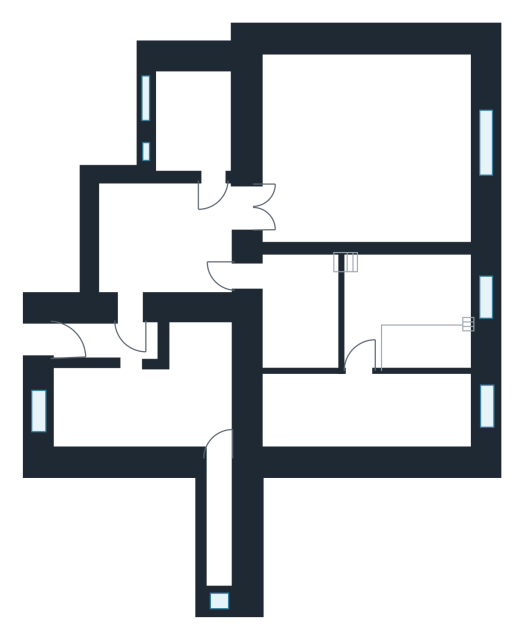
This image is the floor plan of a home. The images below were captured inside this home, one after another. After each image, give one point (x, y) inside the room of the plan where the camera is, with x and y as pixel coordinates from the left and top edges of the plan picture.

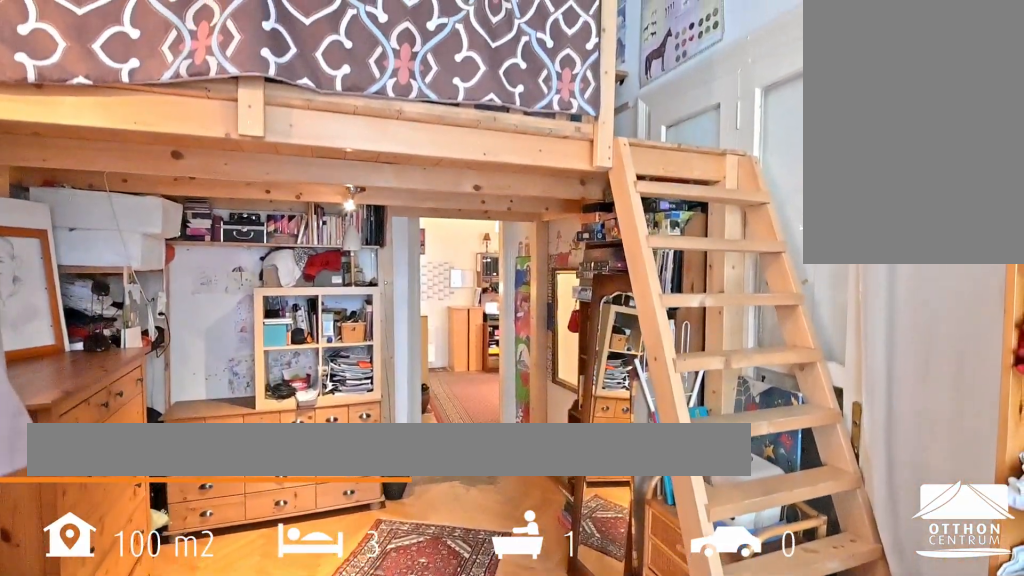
(352, 306)
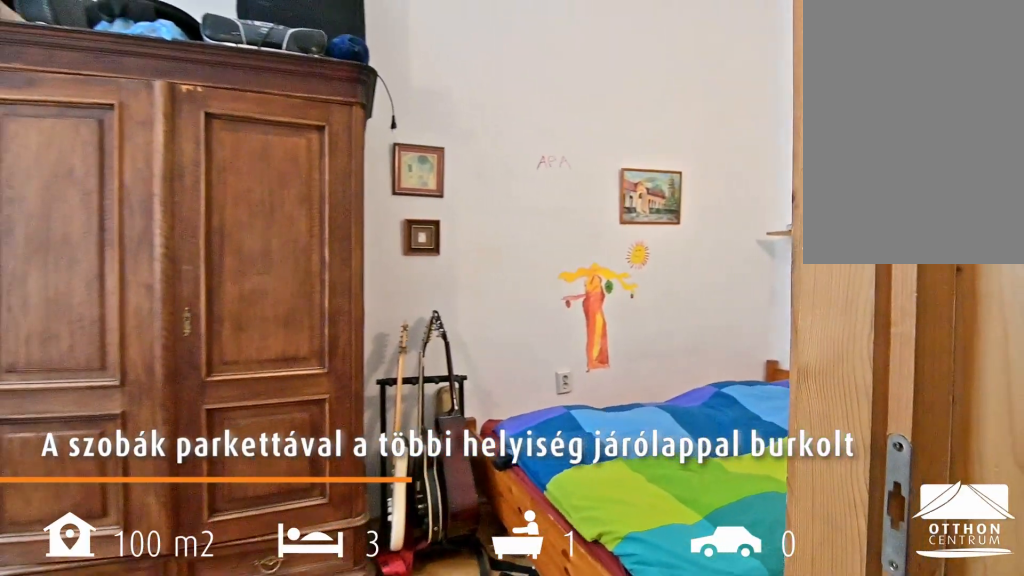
(365, 412)
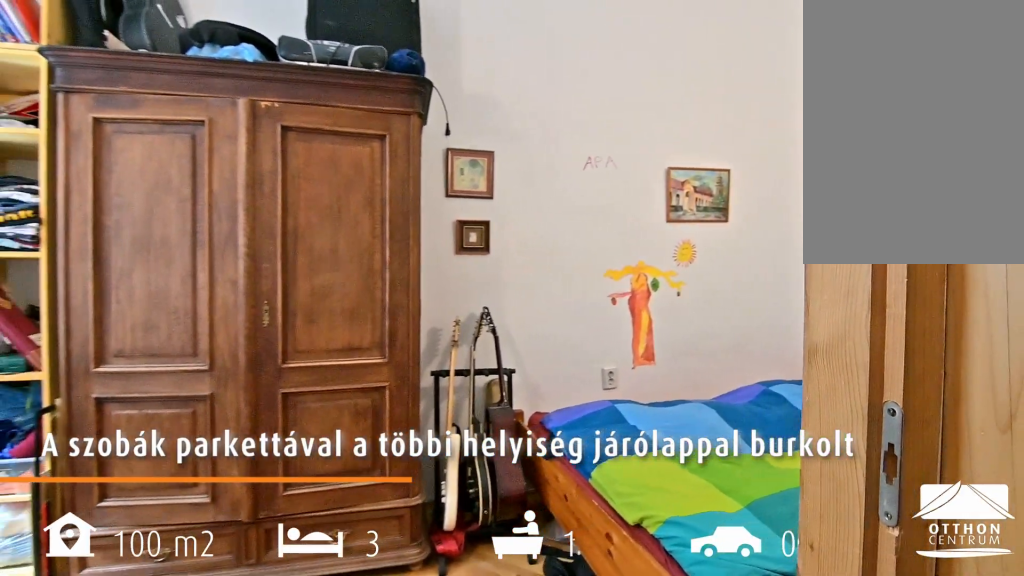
(381, 395)
